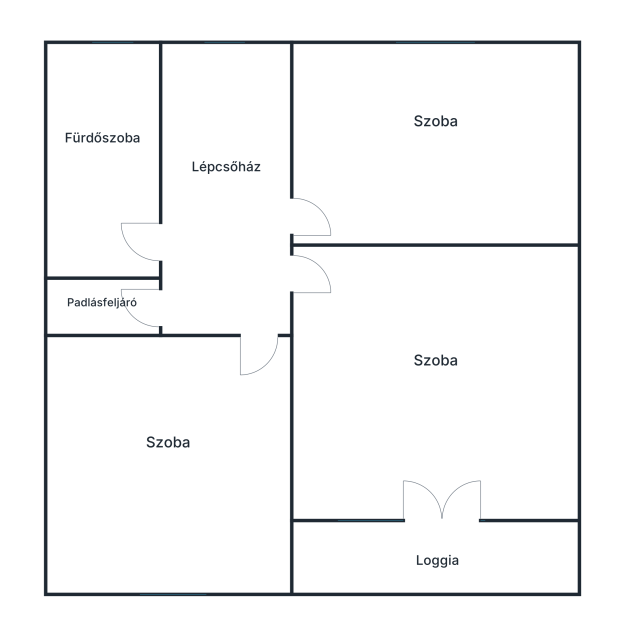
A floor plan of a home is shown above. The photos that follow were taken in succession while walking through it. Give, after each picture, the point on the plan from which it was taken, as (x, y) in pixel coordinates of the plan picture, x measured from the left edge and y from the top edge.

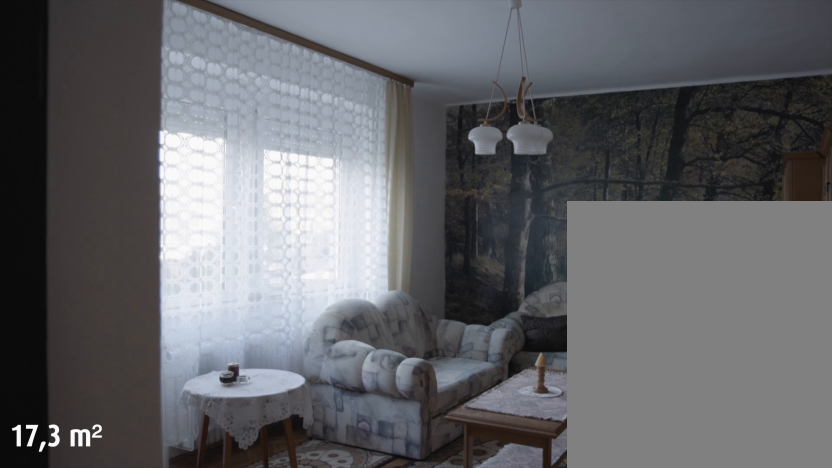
(297, 219)
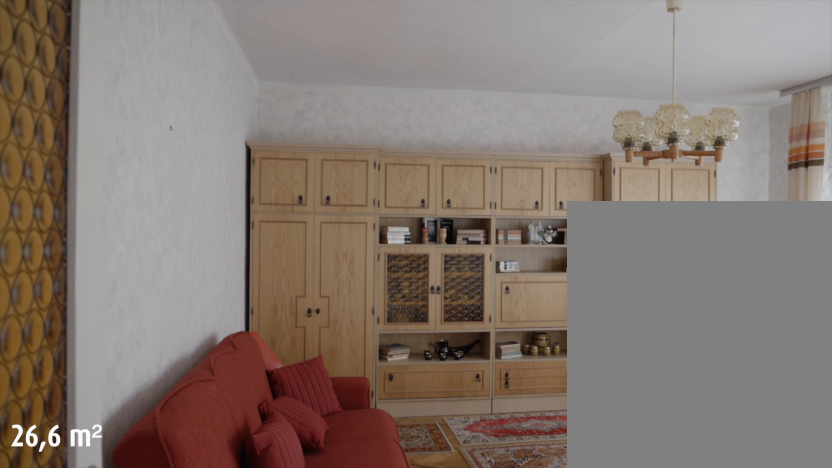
(296, 276)
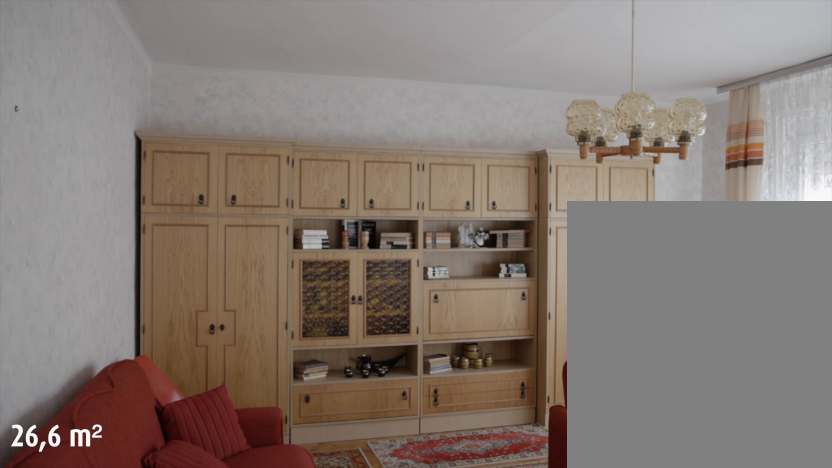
(321, 276)
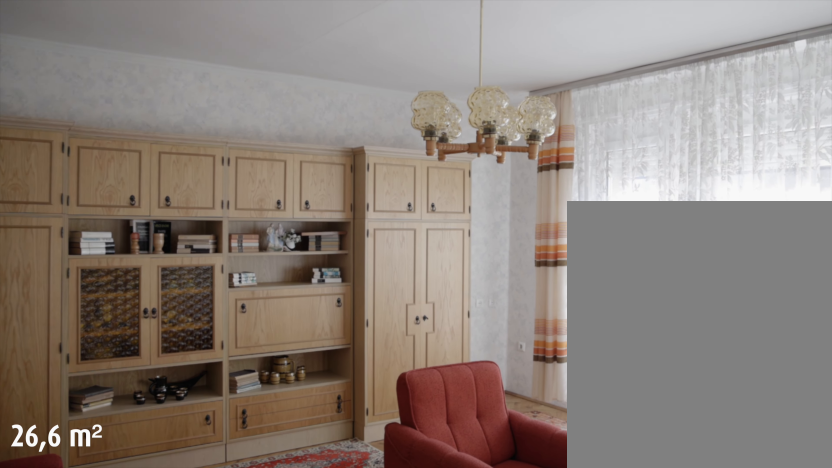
(357, 276)
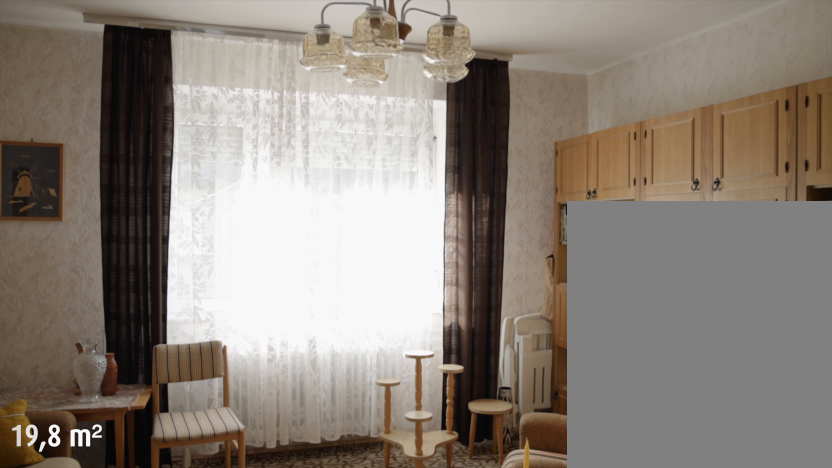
(222, 403)
